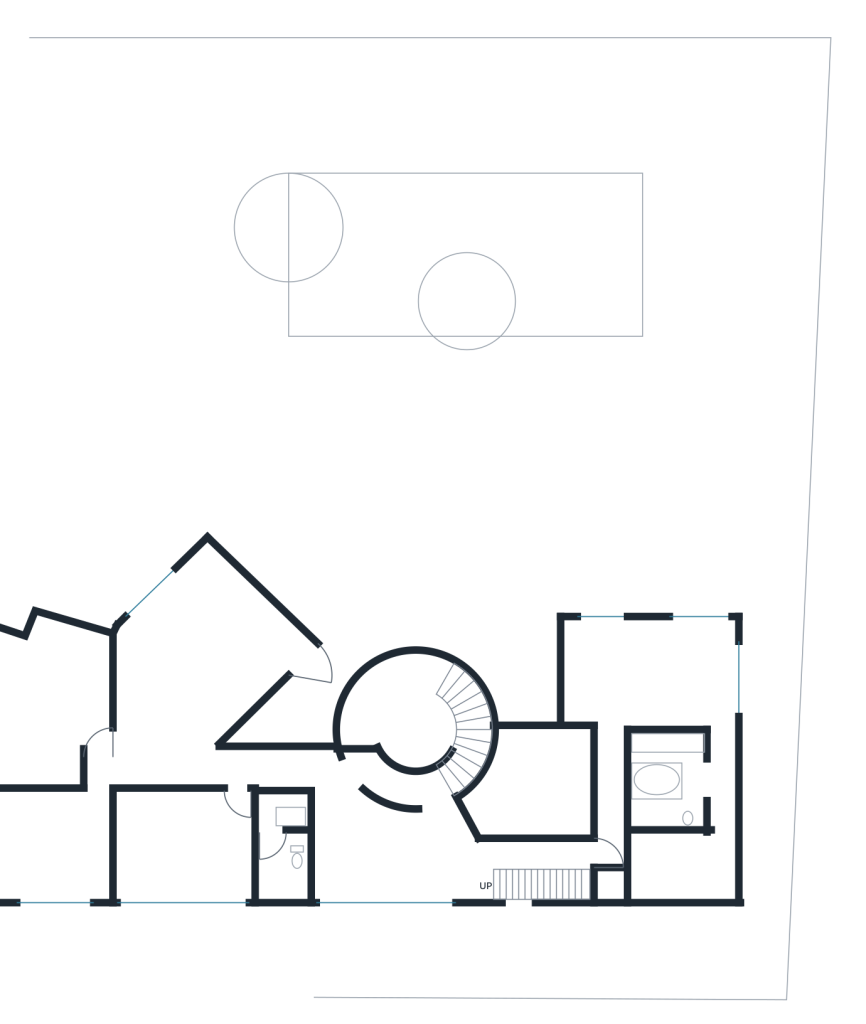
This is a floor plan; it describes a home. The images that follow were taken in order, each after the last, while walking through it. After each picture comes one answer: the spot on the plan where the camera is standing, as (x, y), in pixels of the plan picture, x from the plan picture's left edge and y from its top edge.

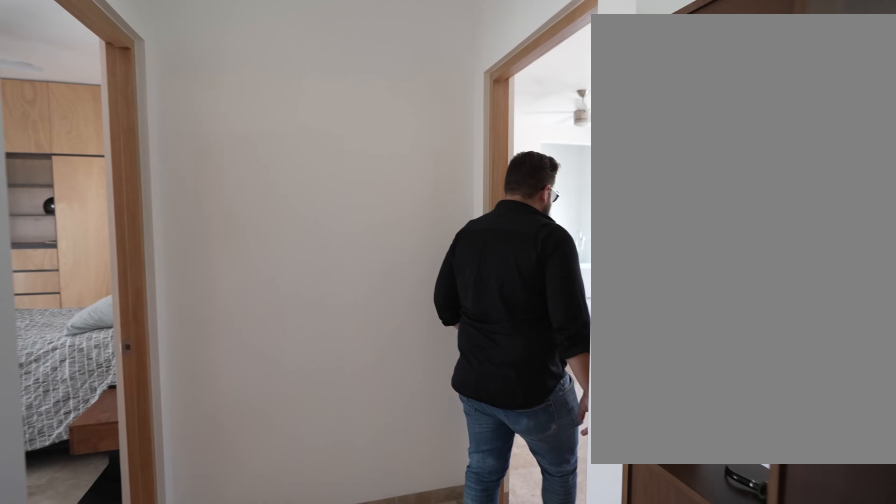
(112, 772)
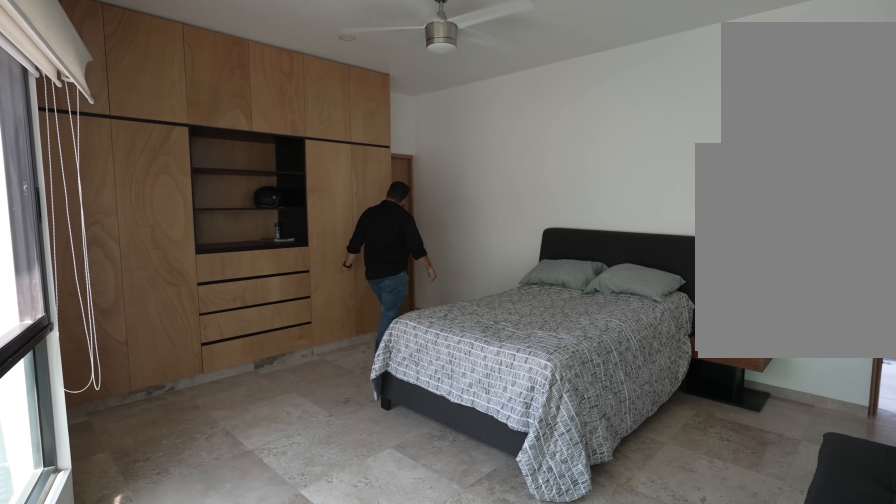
(58, 881)
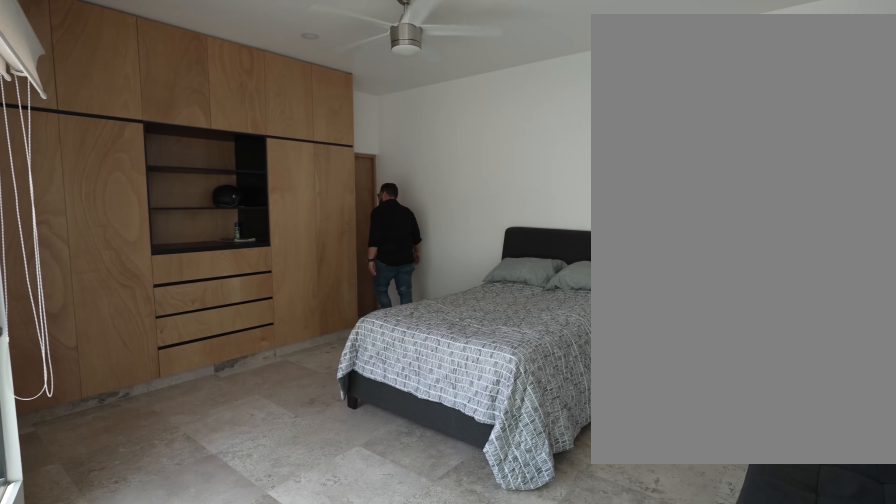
(34, 881)
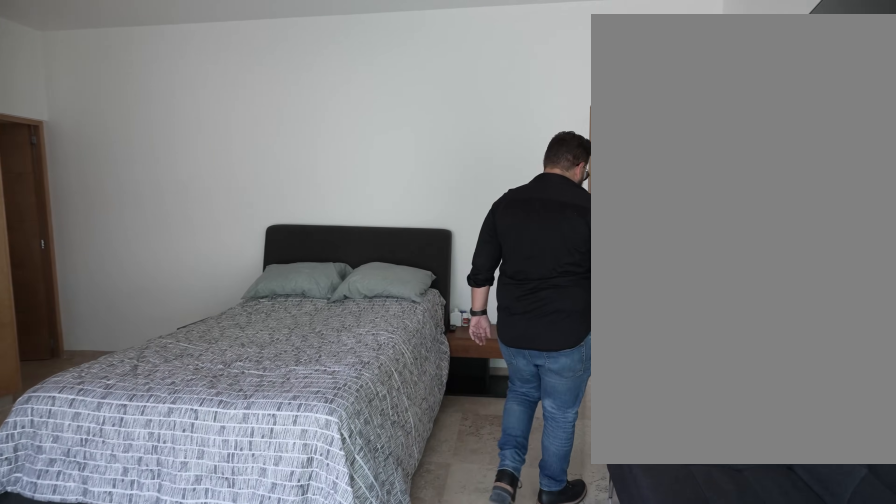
(22, 840)
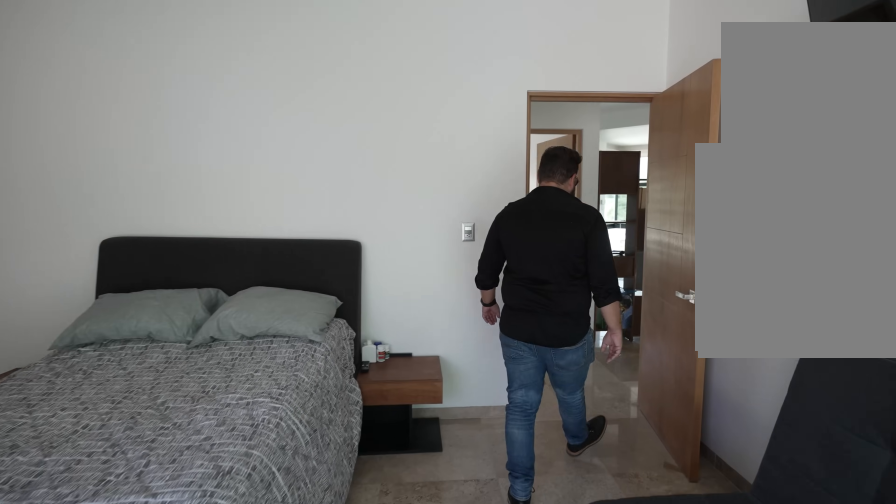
(82, 842)
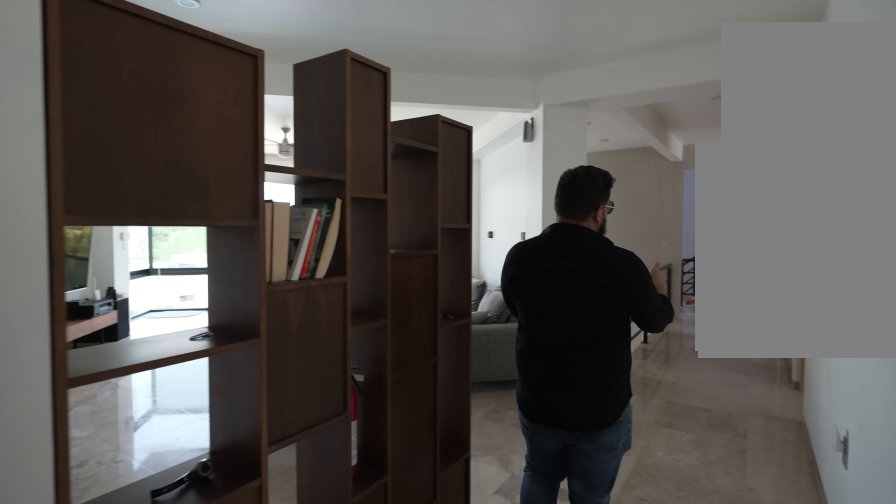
(133, 766)
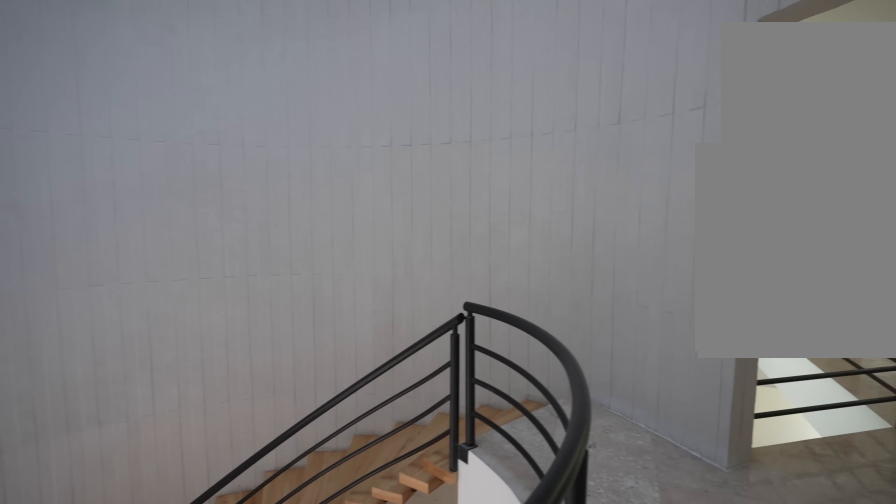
(364, 772)
